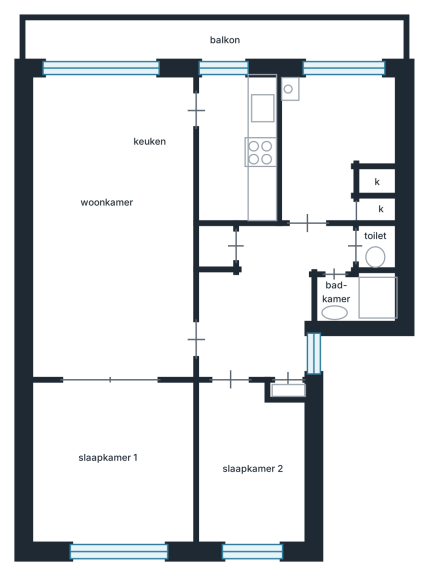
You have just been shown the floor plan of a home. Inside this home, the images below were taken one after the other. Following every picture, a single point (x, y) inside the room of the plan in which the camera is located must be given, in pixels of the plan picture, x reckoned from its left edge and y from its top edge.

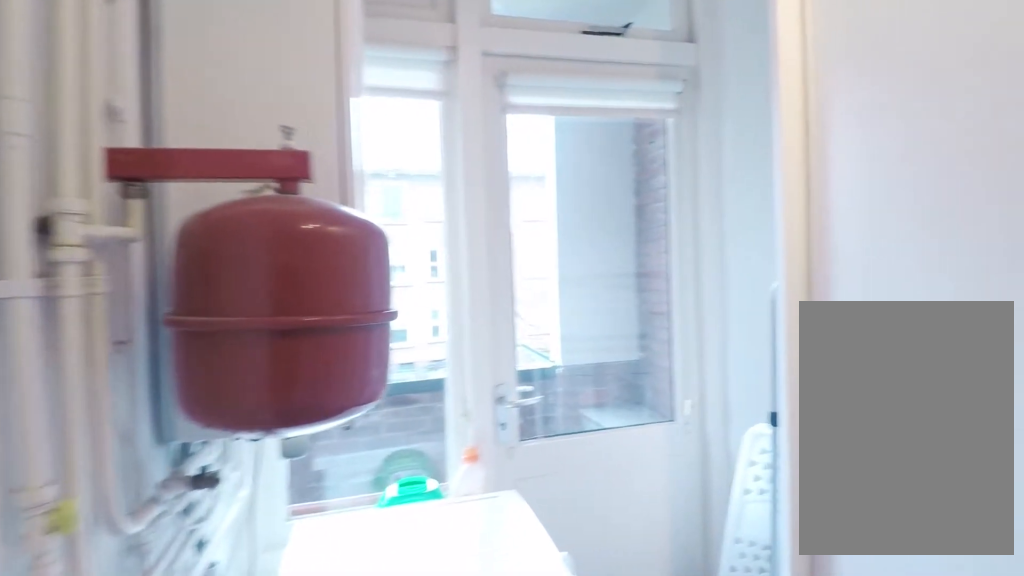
(332, 141)
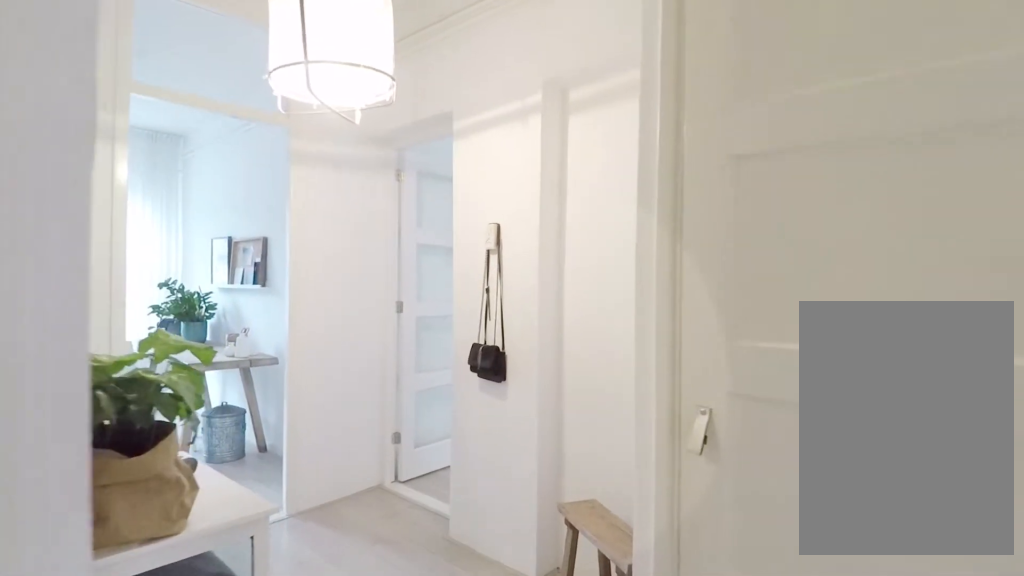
(267, 301)
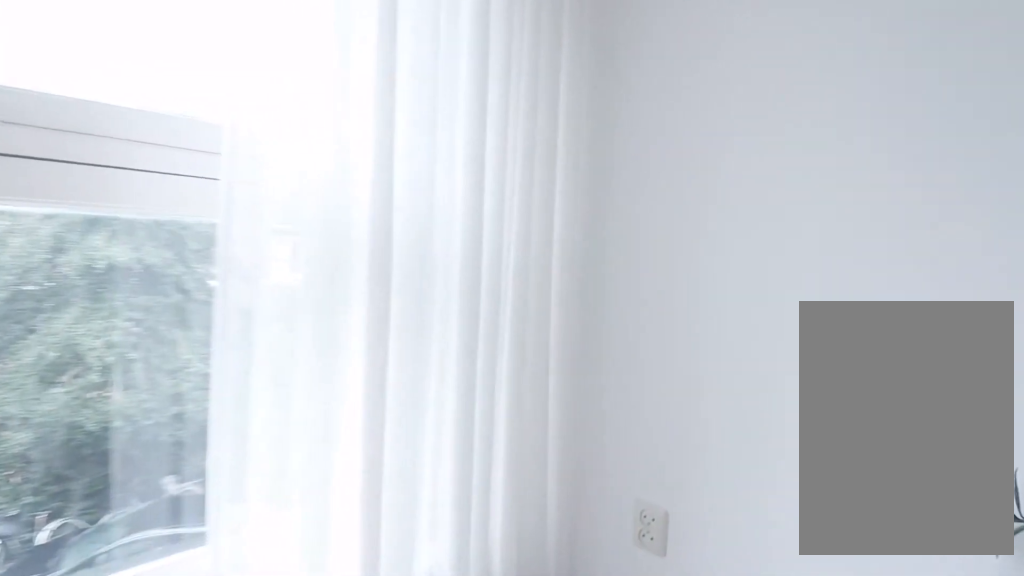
(251, 469)
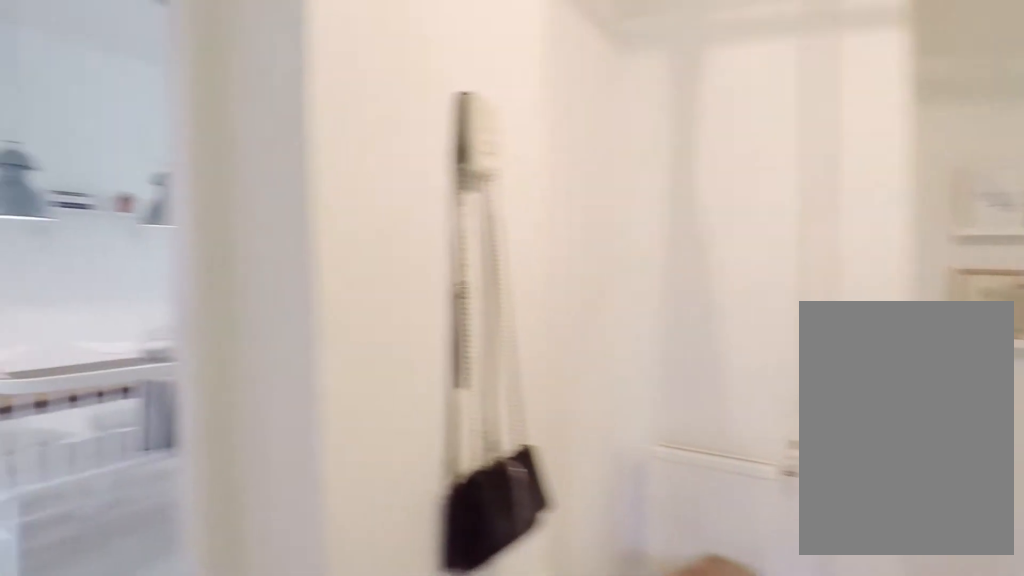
(267, 302)
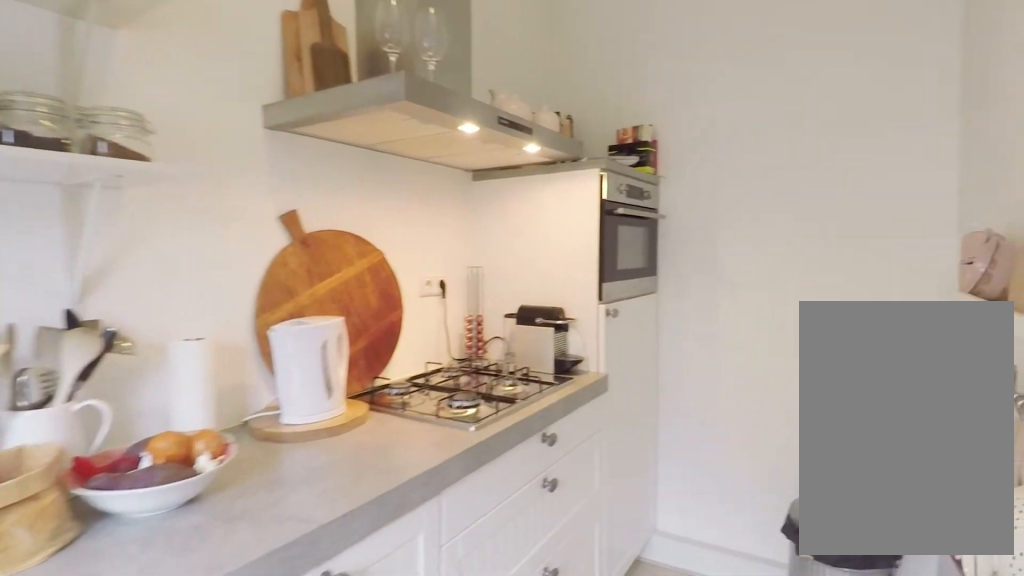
(237, 149)
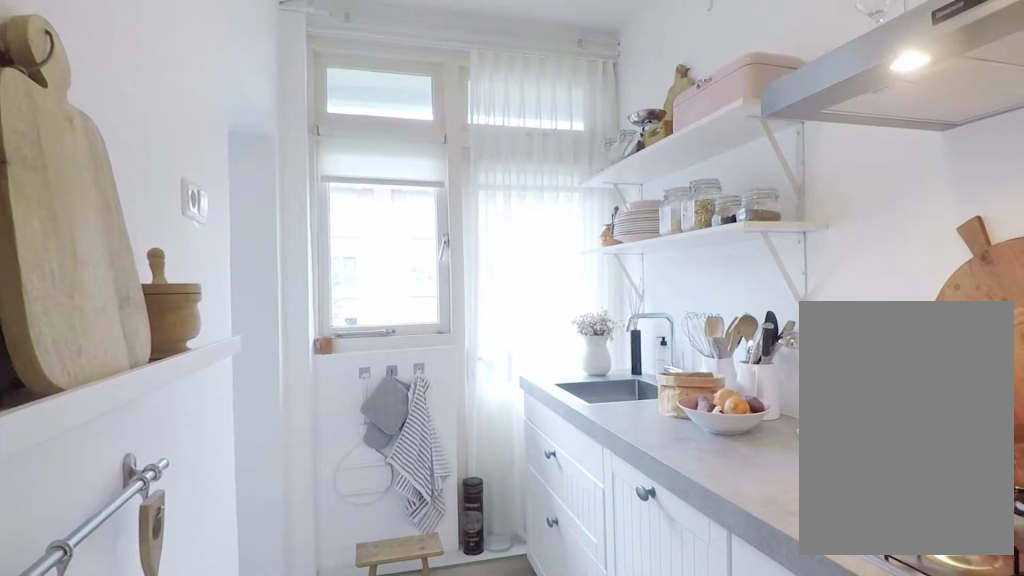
(237, 149)
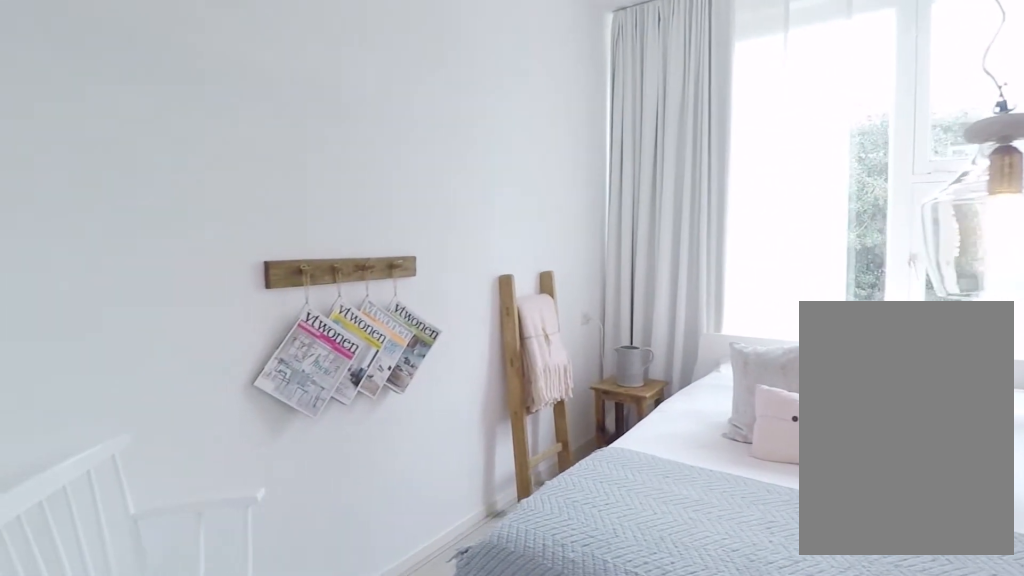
(112, 464)
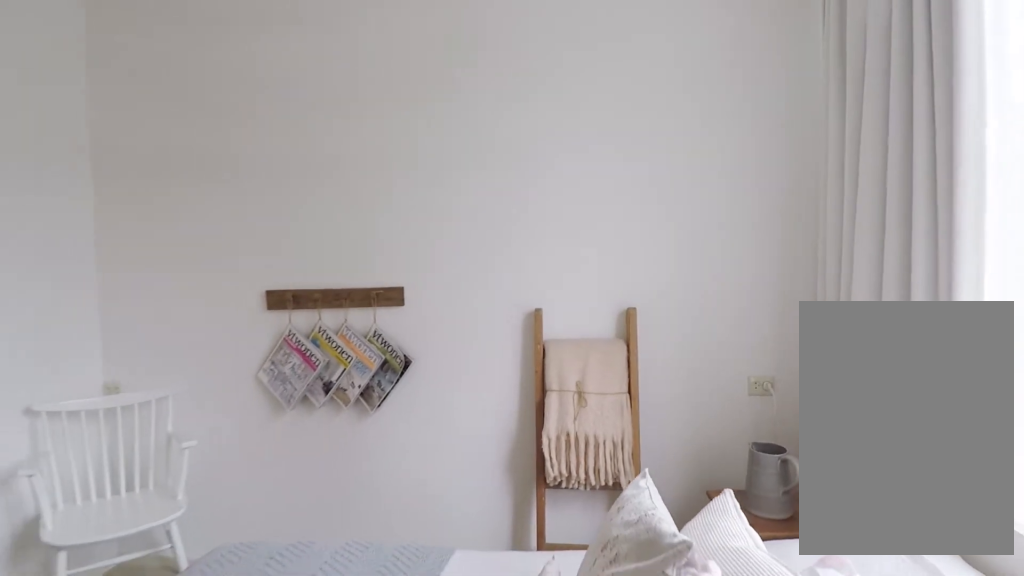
(112, 464)
